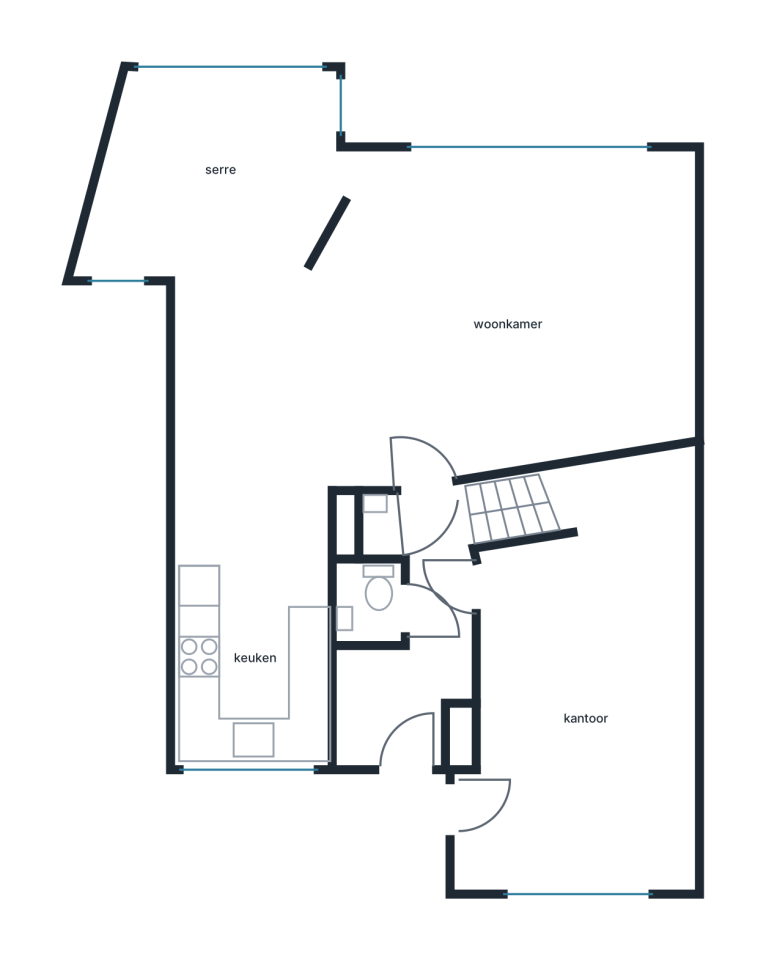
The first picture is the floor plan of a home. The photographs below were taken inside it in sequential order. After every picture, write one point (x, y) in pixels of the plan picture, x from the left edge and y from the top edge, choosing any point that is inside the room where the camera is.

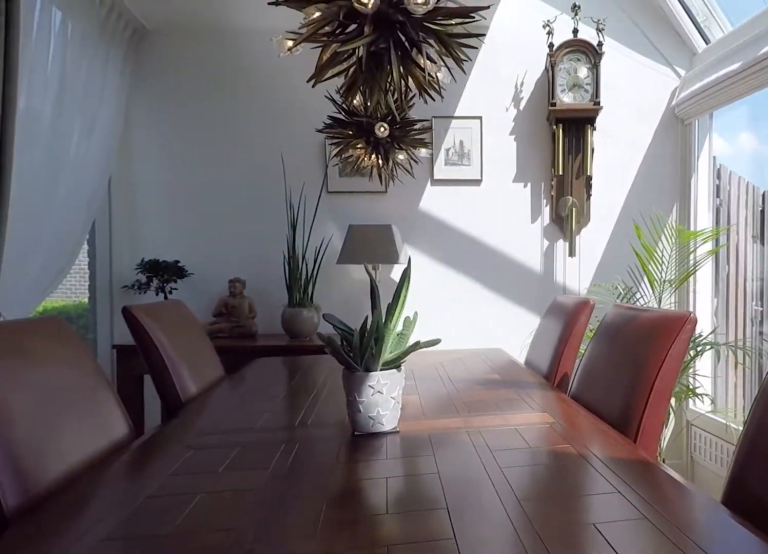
(215, 177)
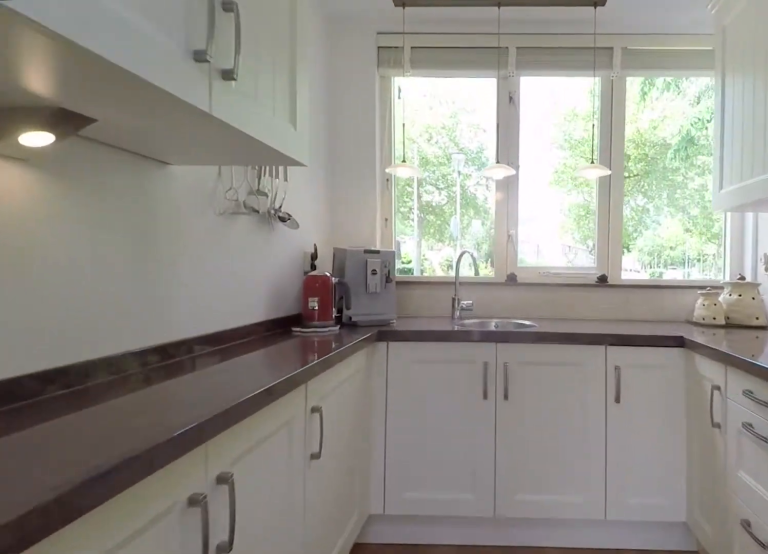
(253, 626)
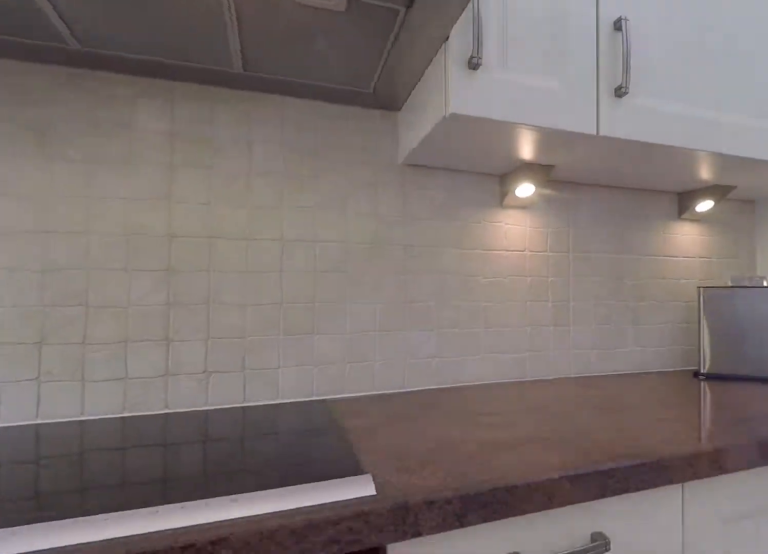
(253, 626)
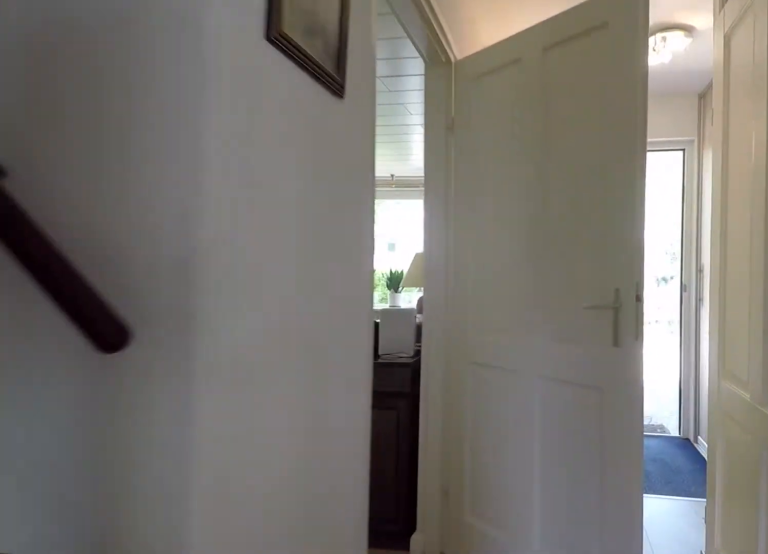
(416, 644)
